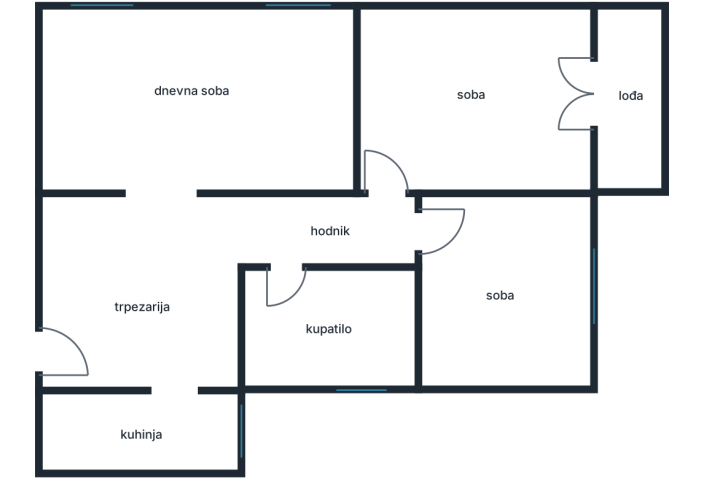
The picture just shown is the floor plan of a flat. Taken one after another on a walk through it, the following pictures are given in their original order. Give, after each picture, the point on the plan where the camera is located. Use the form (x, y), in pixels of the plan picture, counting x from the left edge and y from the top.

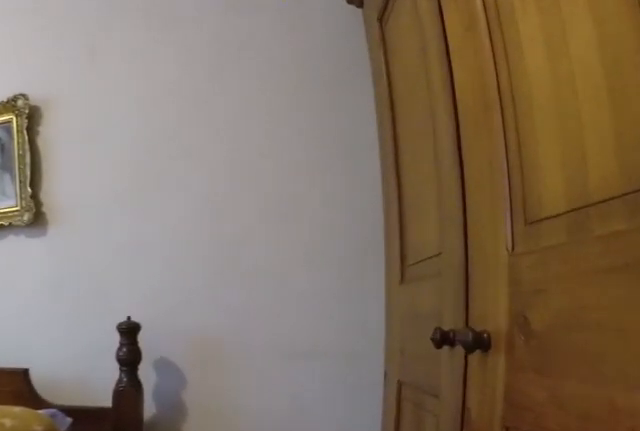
(436, 243)
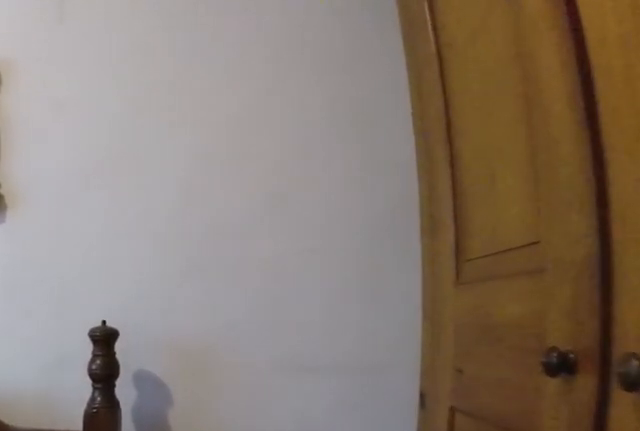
(440, 275)
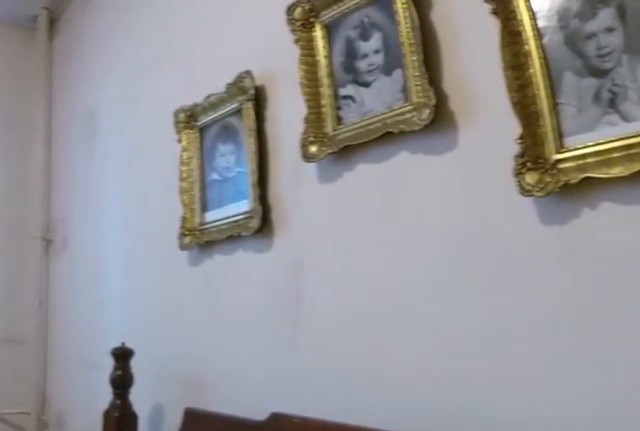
(434, 332)
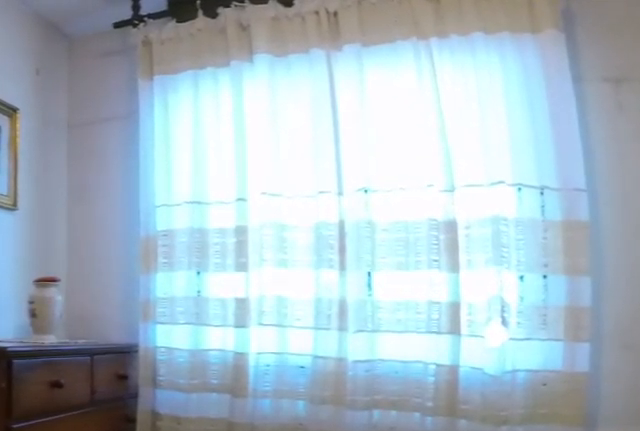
(438, 342)
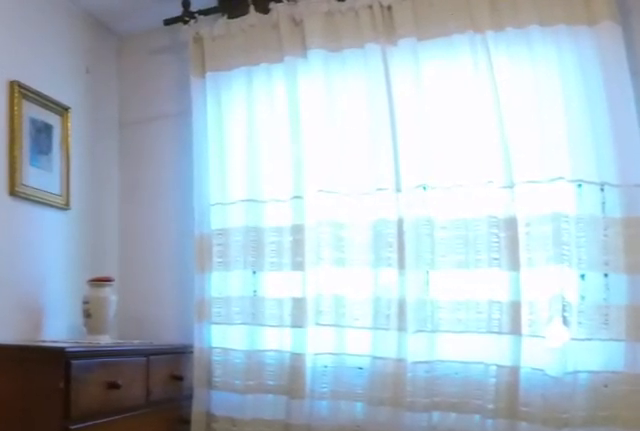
(438, 342)
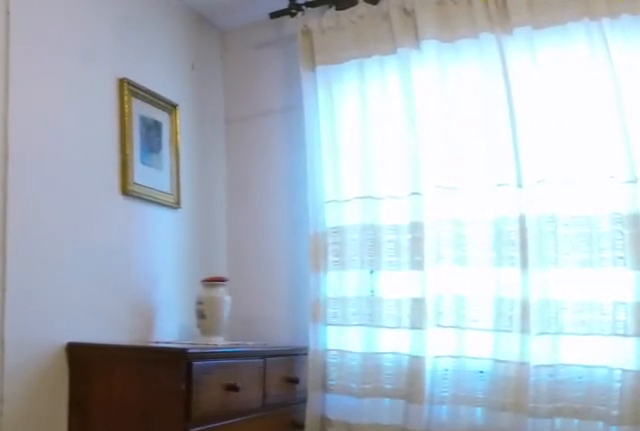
(441, 342)
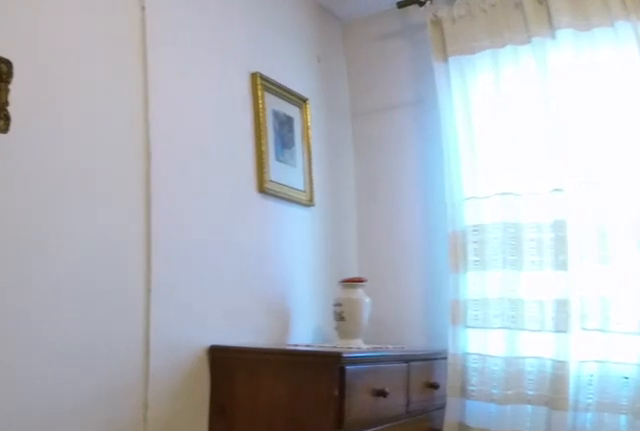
(445, 340)
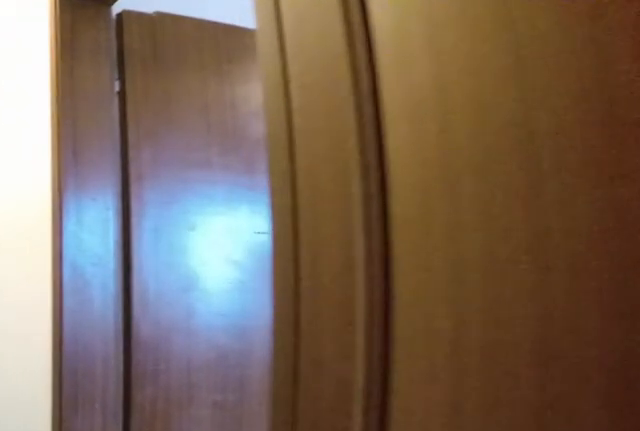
(457, 240)
